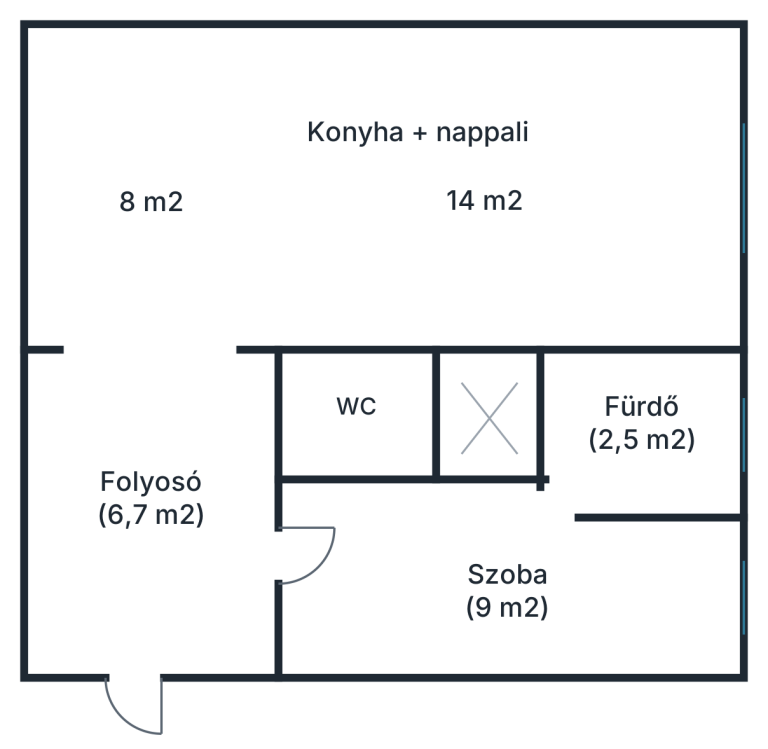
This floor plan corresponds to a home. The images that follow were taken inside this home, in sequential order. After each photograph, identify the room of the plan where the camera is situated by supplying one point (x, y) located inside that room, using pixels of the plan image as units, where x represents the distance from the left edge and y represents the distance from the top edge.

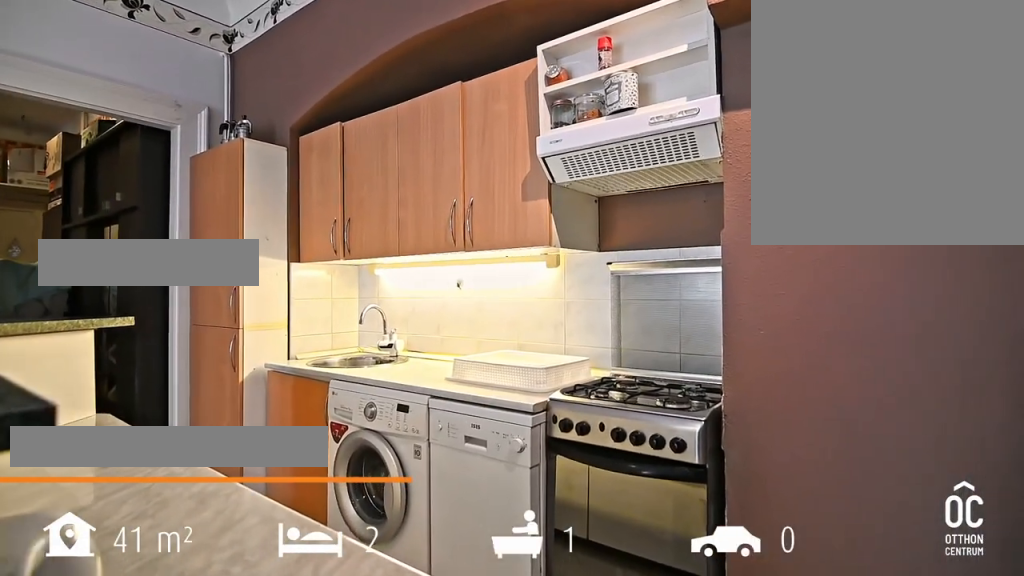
(149, 200)
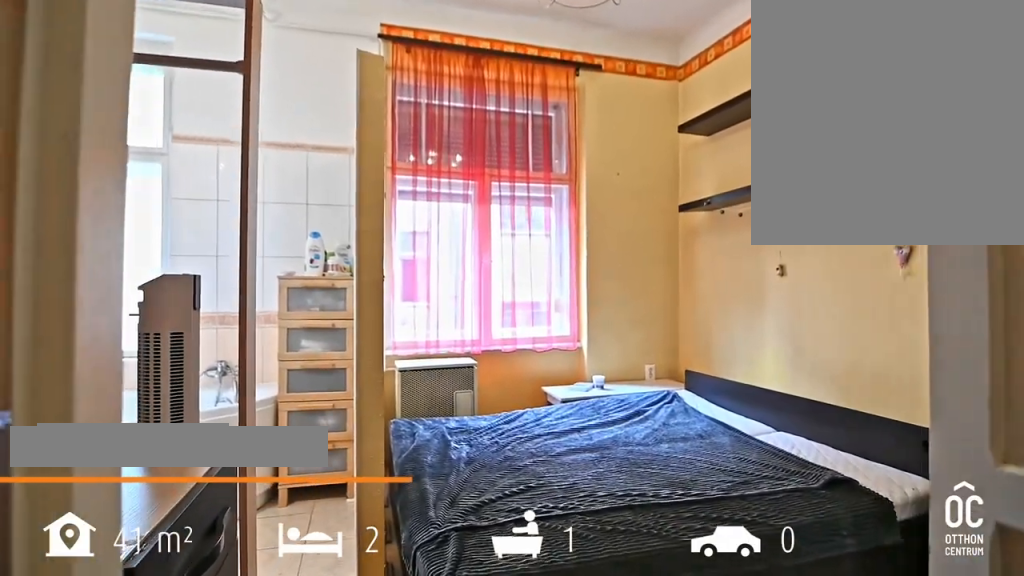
(505, 587)
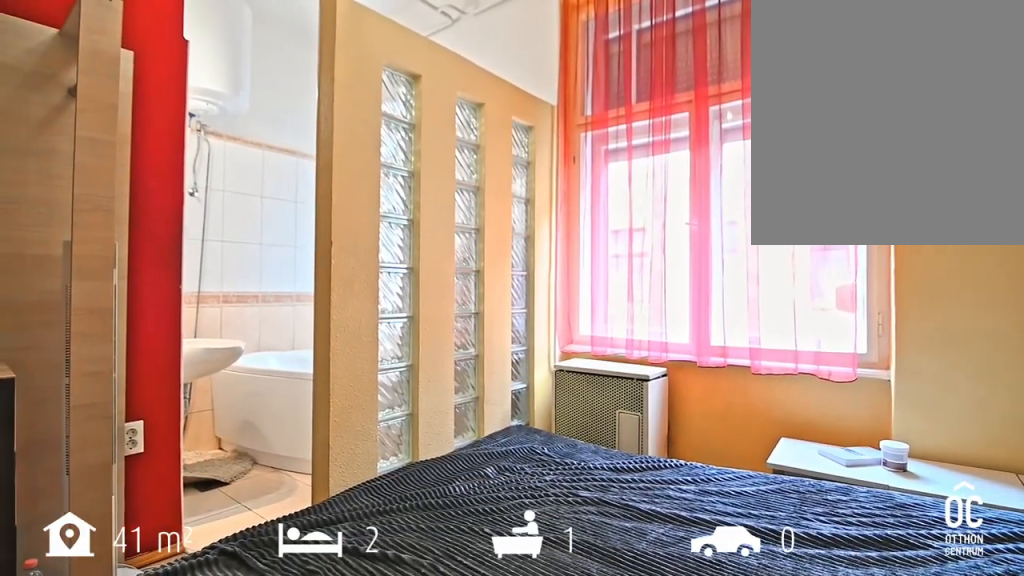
(505, 586)
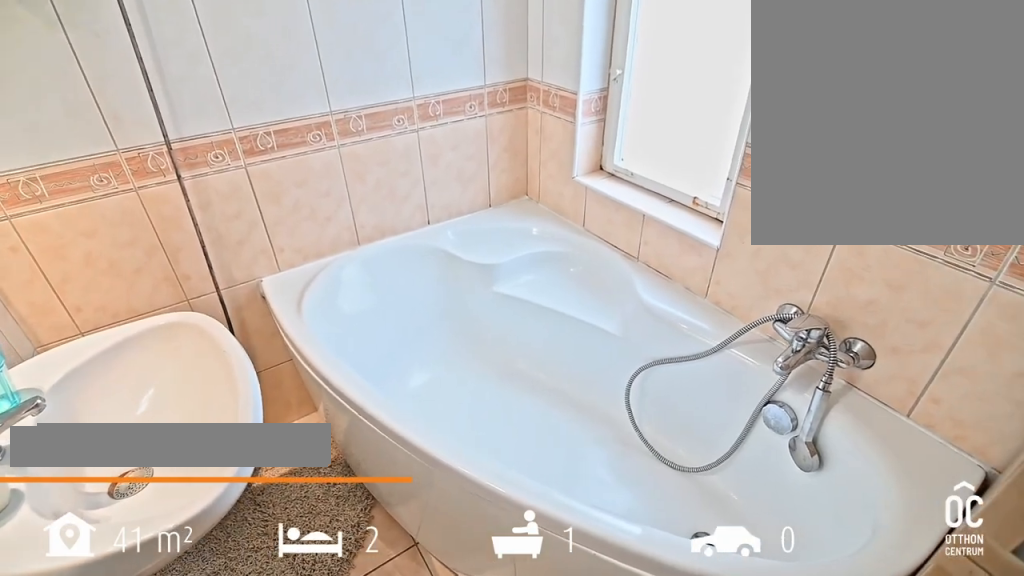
(635, 423)
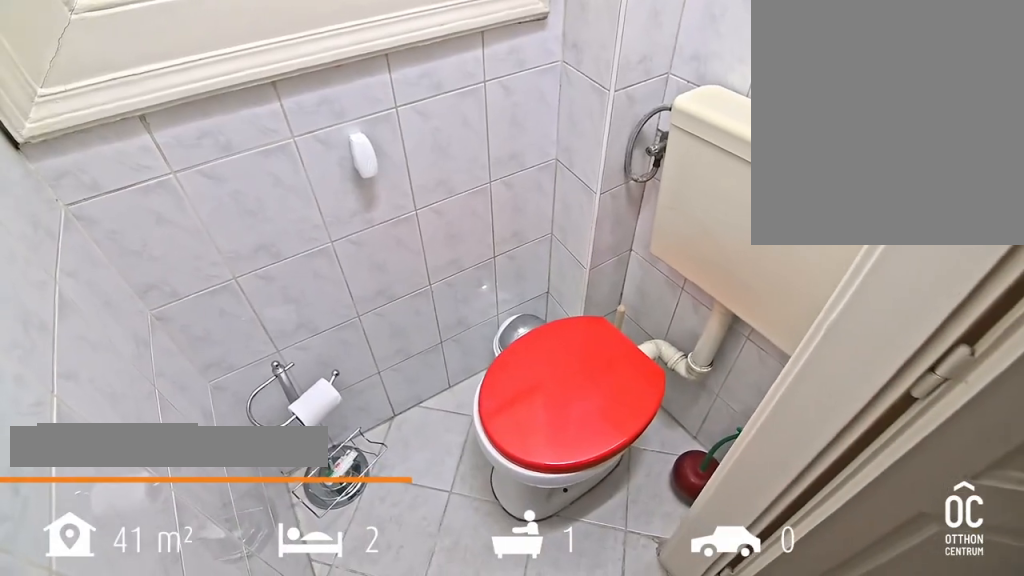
(364, 417)
